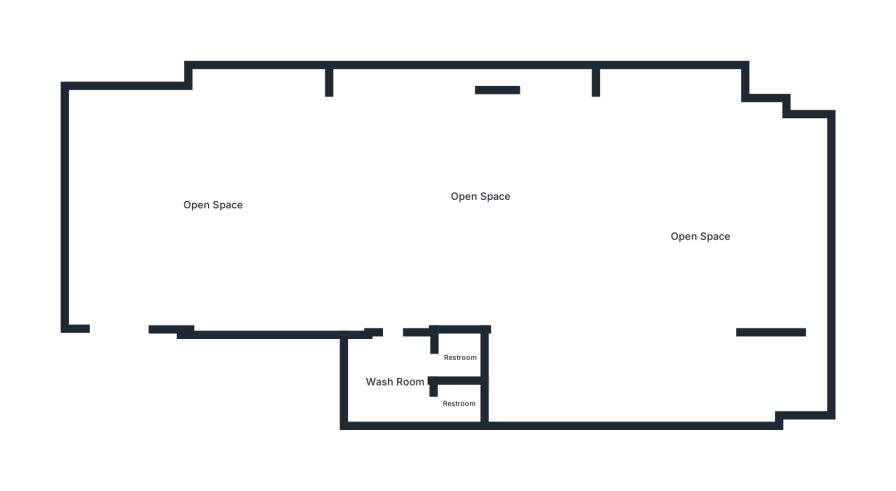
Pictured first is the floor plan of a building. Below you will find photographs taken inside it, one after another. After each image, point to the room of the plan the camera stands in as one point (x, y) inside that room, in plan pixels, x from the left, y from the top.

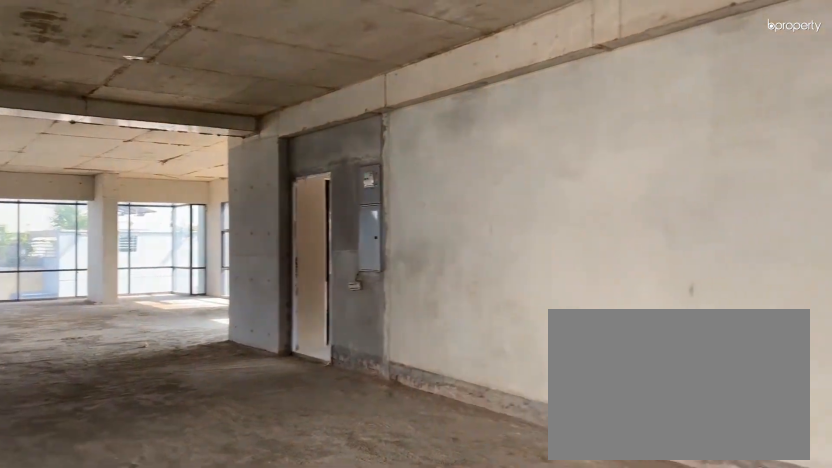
(215, 206)
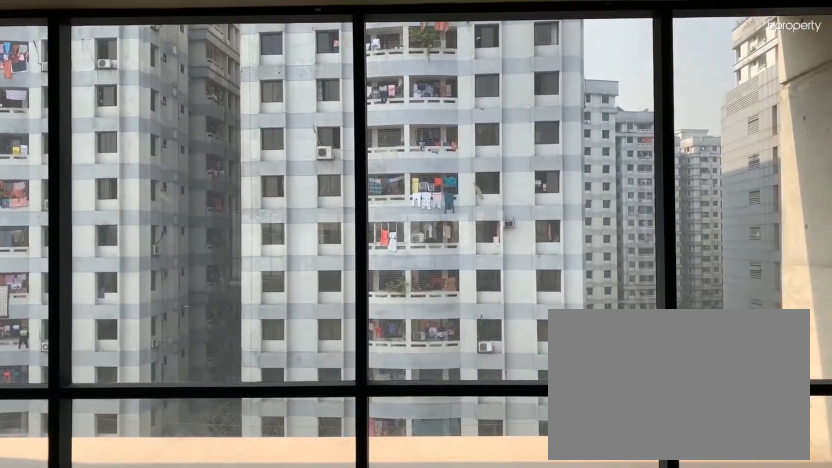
(215, 206)
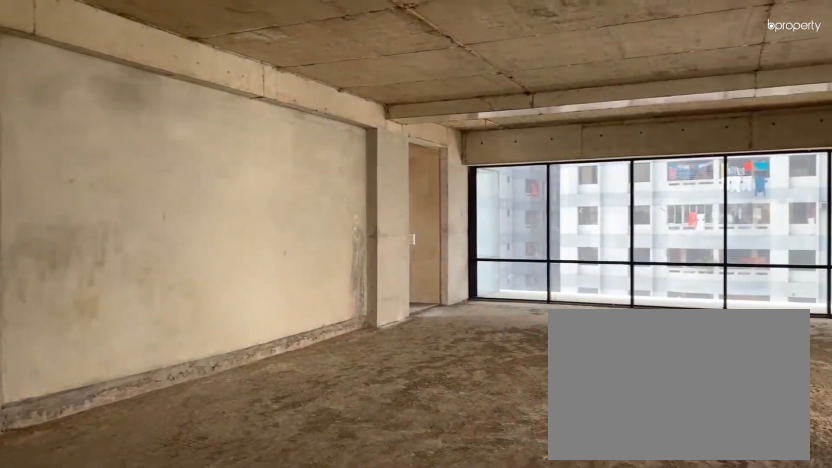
(483, 195)
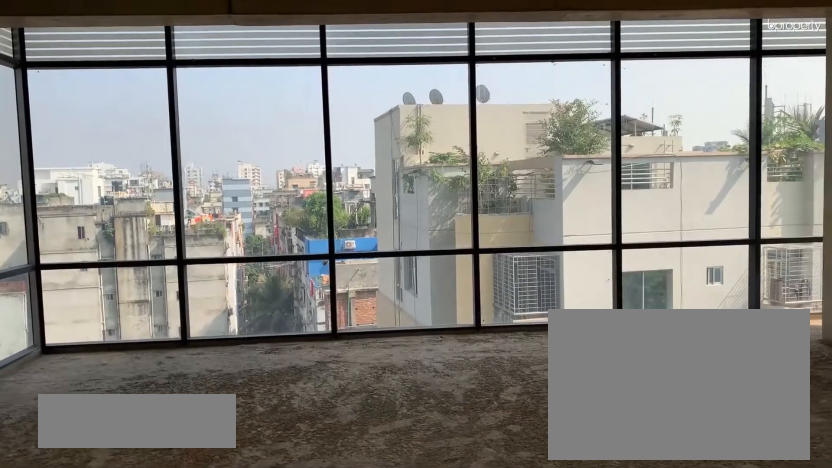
(703, 236)
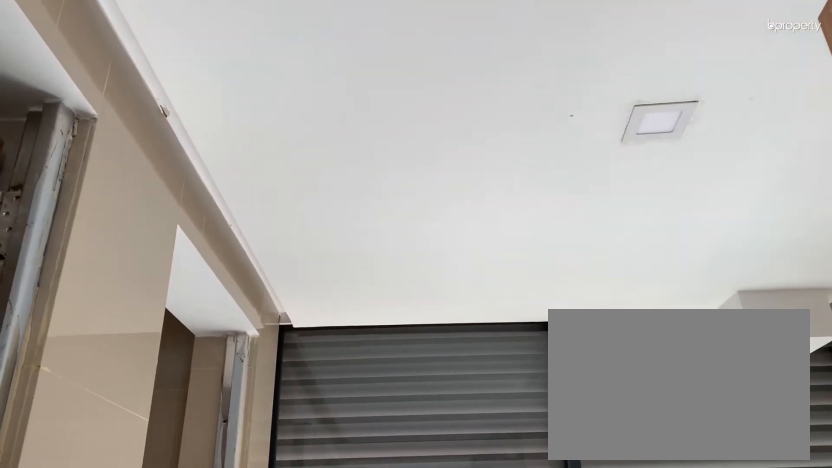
(394, 382)
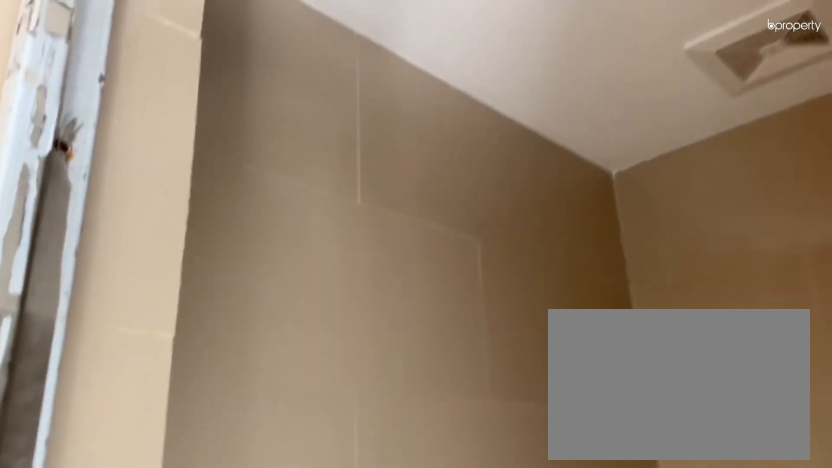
(459, 358)
